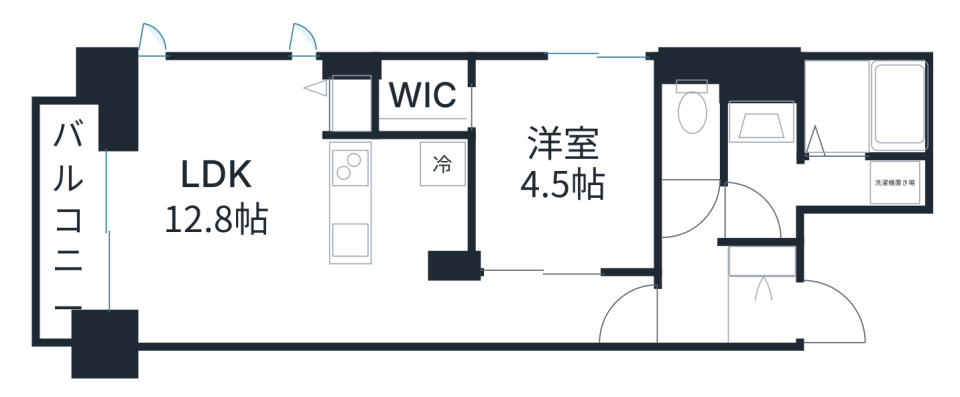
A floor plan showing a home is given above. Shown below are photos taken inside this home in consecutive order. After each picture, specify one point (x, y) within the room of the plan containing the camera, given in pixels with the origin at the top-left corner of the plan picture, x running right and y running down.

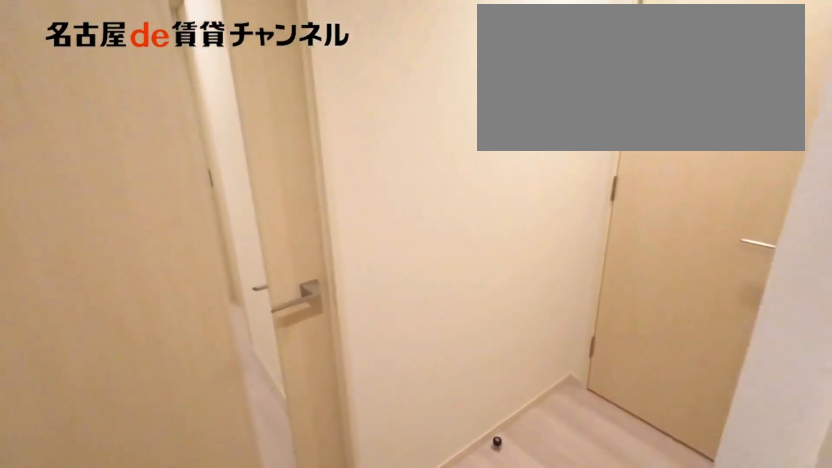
(764, 257)
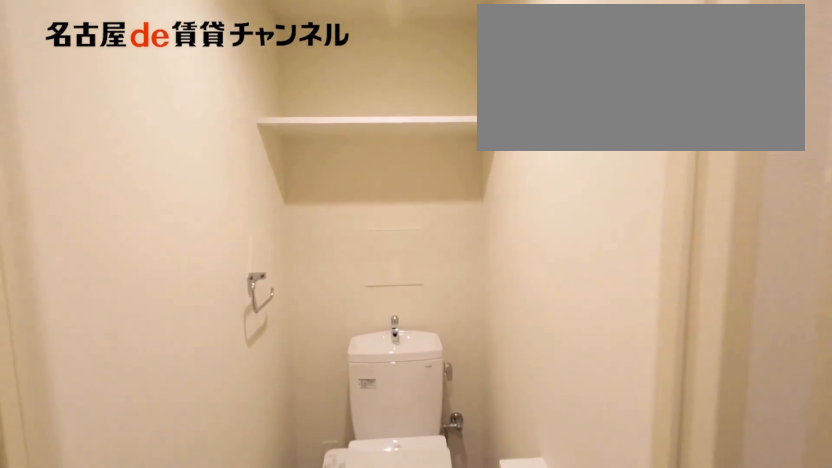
(693, 117)
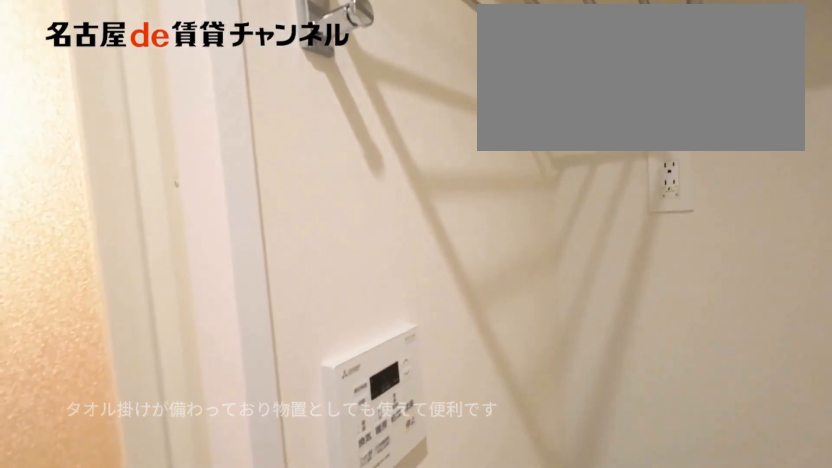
(818, 184)
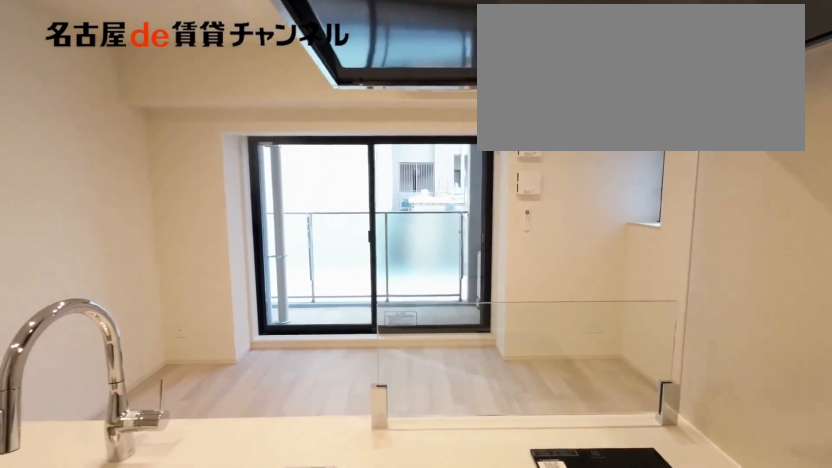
(400, 205)
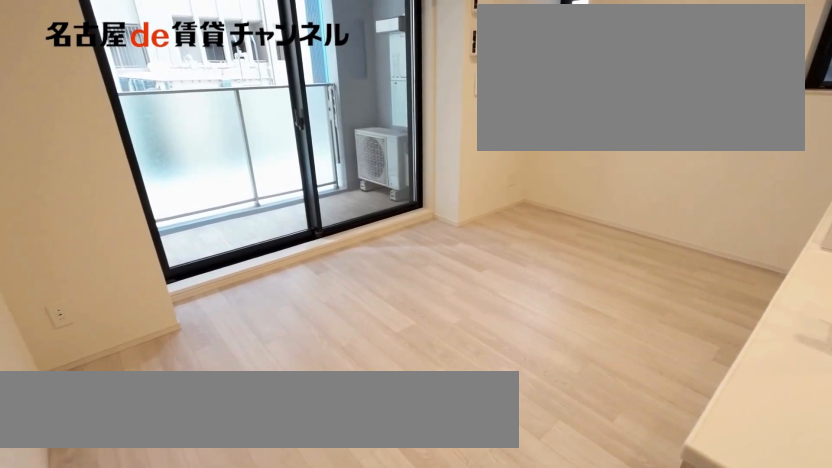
(215, 201)
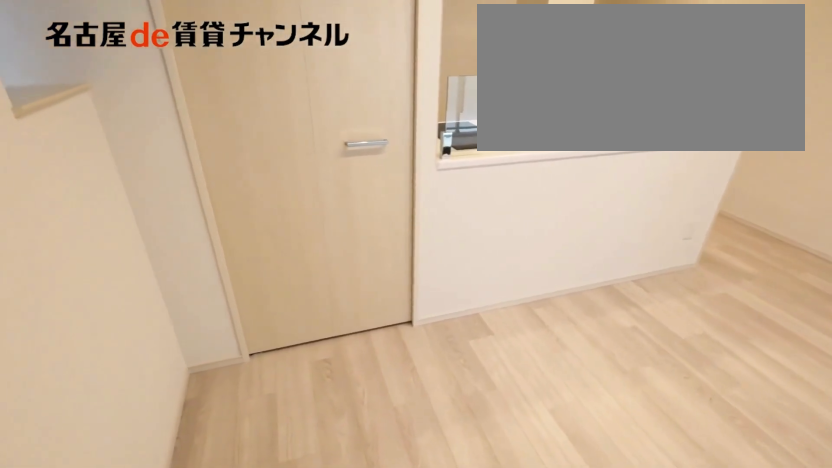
(215, 201)
